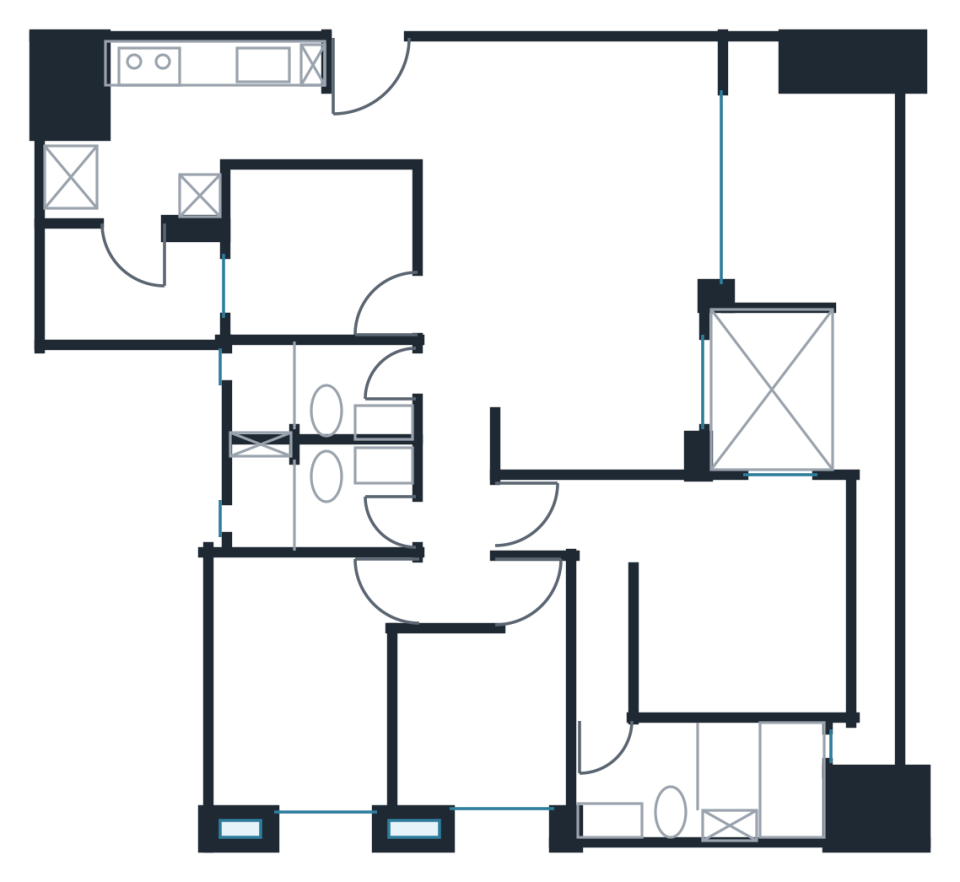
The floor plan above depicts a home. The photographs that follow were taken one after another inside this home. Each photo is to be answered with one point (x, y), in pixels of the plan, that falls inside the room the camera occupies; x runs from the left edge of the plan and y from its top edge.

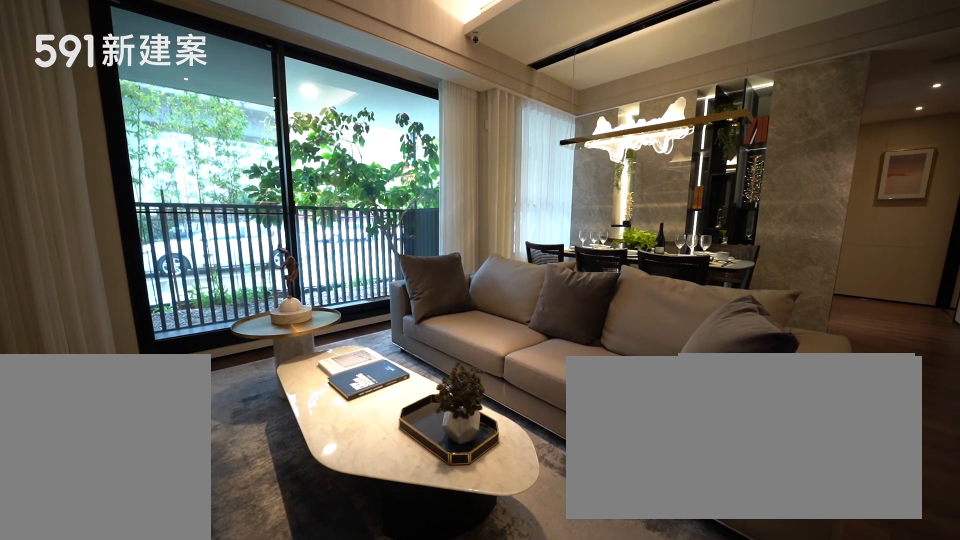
(578, 159)
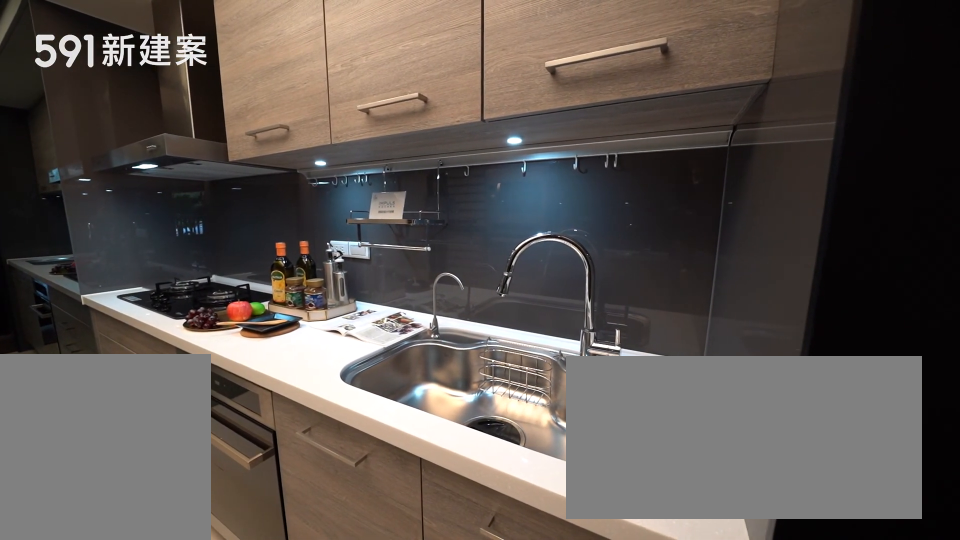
(208, 101)
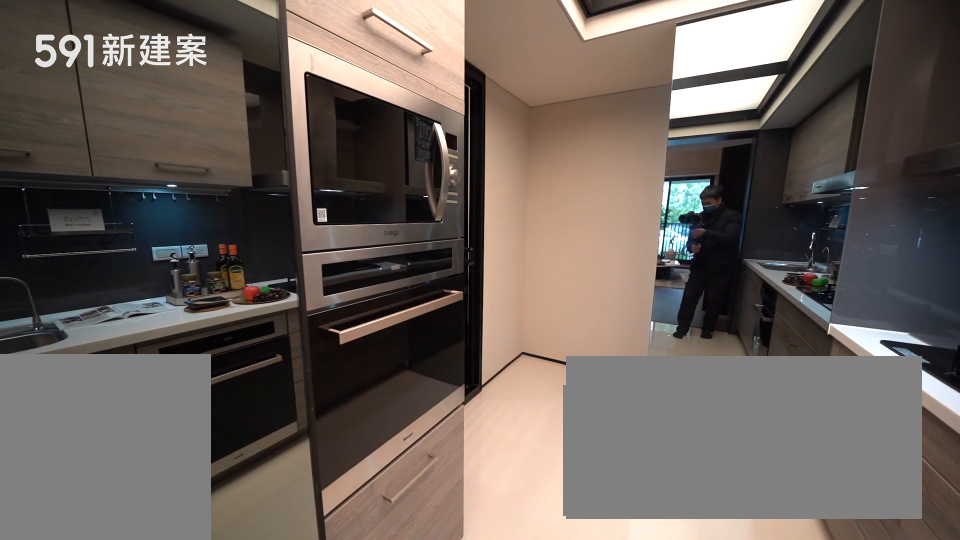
(208, 101)
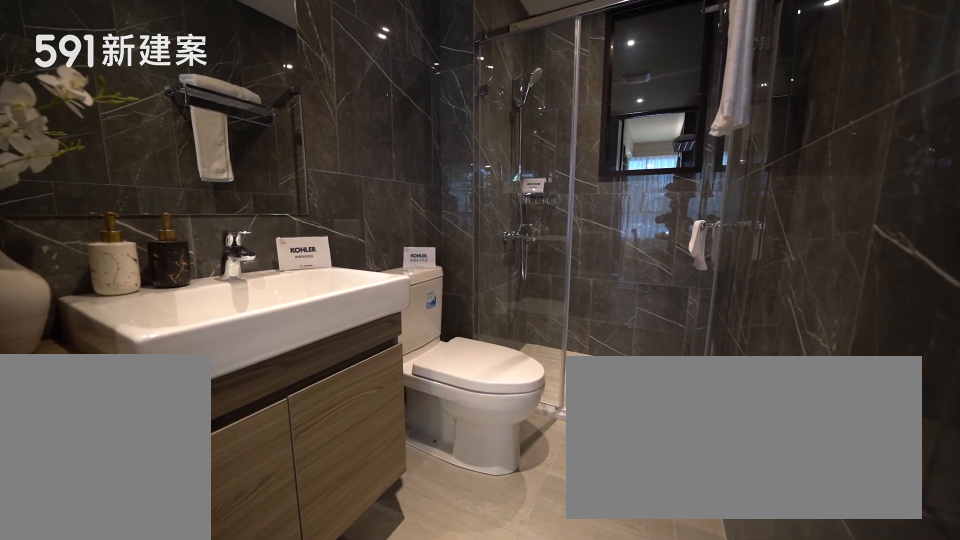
(312, 393)
